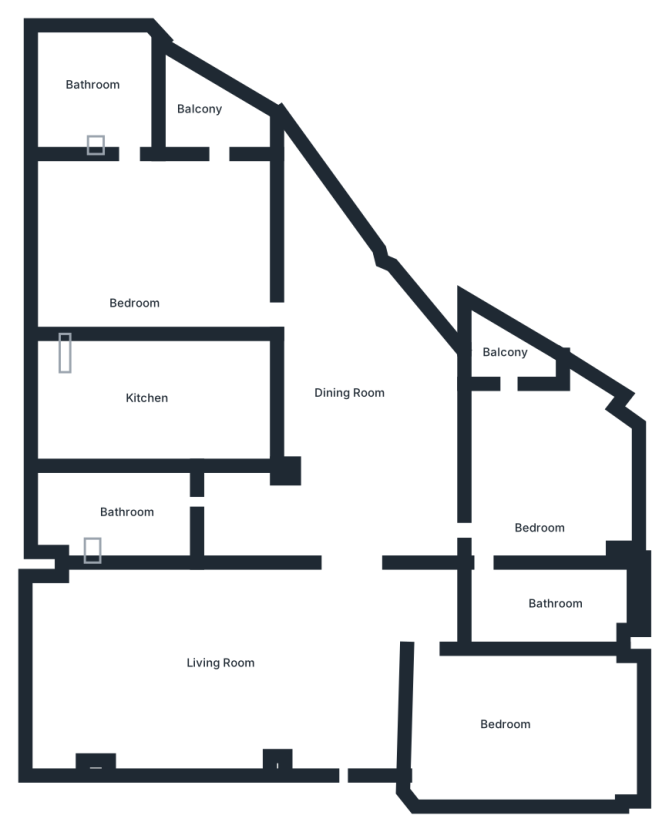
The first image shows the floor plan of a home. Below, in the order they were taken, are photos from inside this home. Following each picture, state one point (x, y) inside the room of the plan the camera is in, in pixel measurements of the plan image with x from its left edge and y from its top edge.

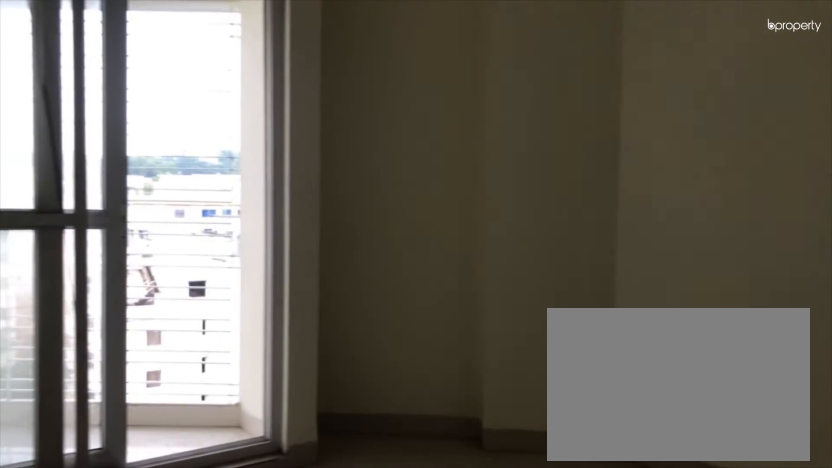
(541, 487)
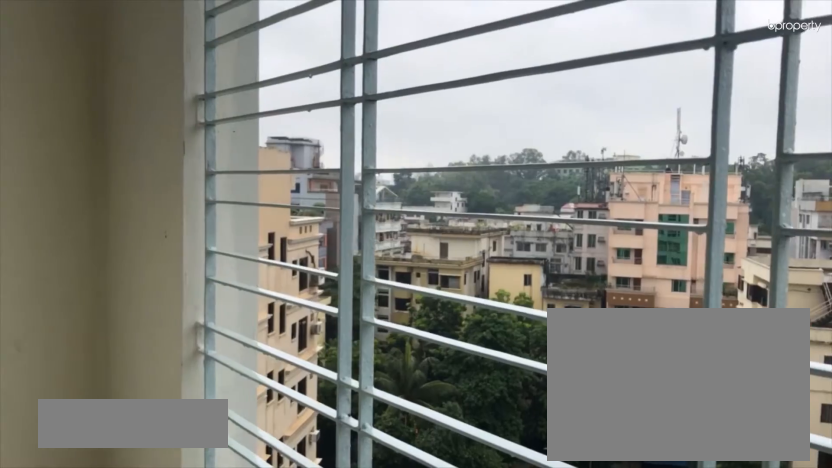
(507, 357)
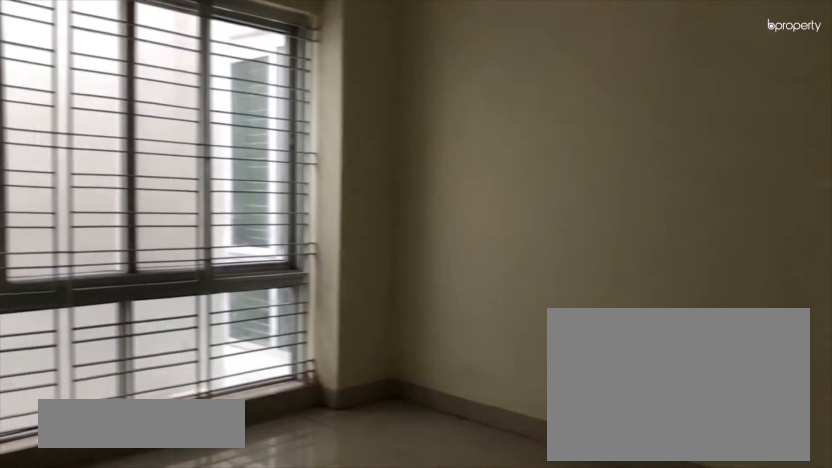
(514, 707)
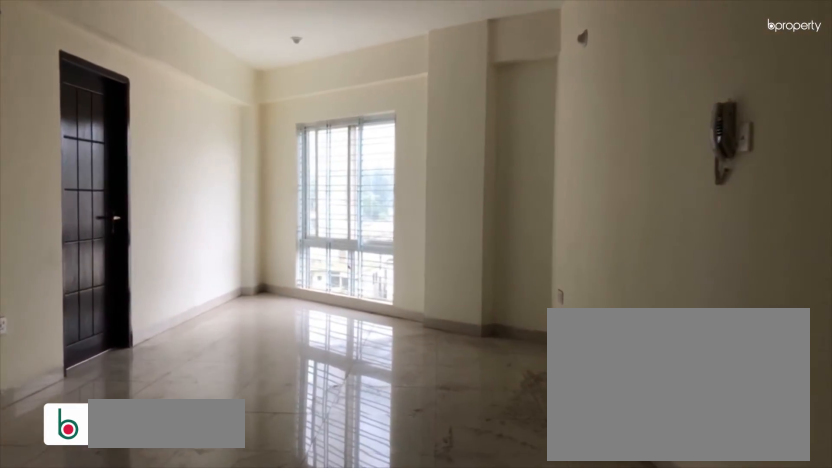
(350, 404)
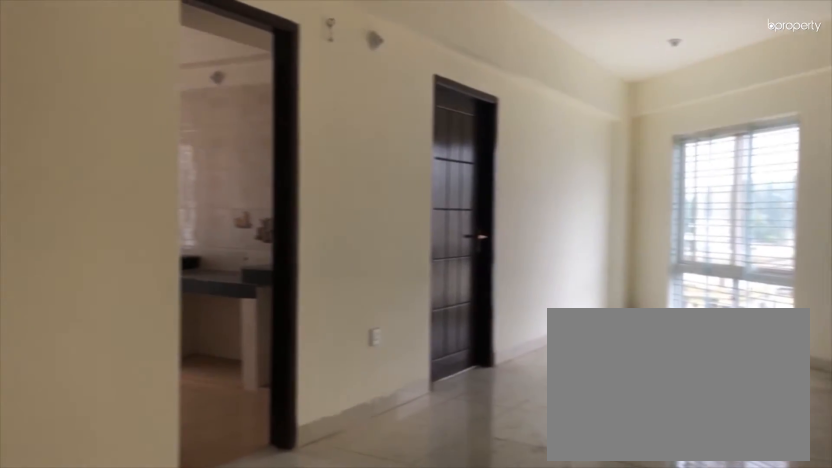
(350, 404)
